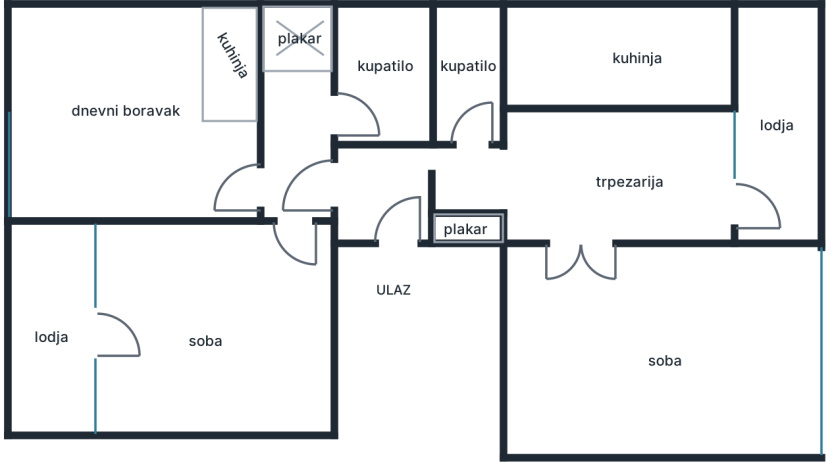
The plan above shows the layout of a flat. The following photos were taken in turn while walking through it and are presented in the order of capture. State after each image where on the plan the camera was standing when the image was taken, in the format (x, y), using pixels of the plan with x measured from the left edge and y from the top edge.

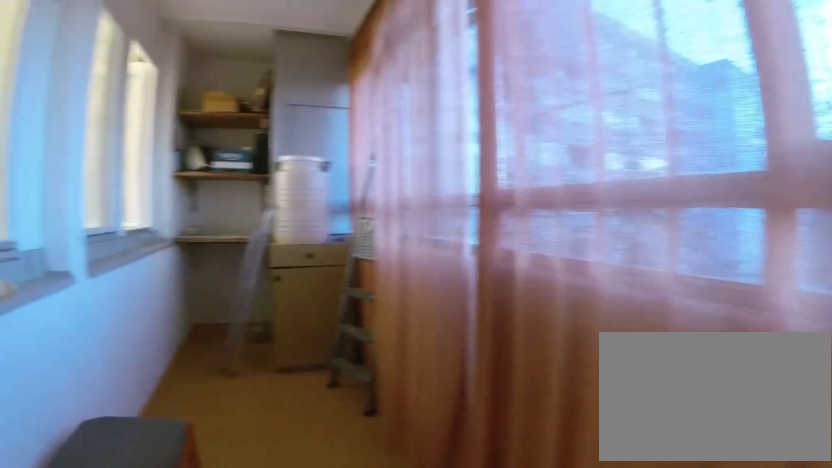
(774, 213)
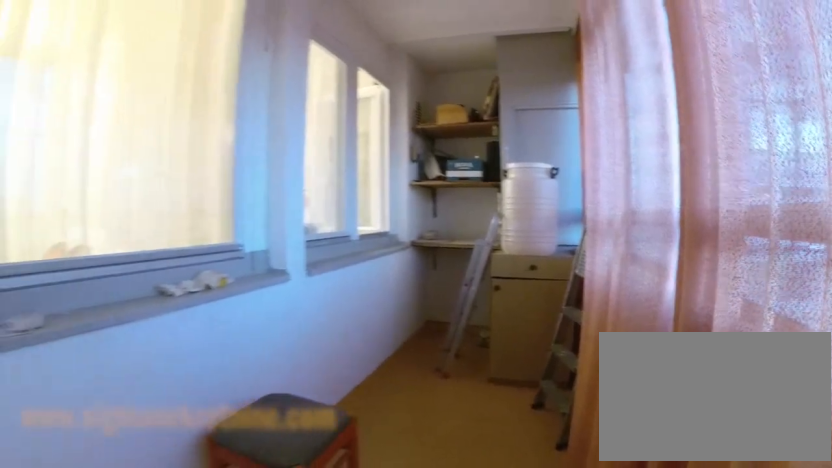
(808, 215)
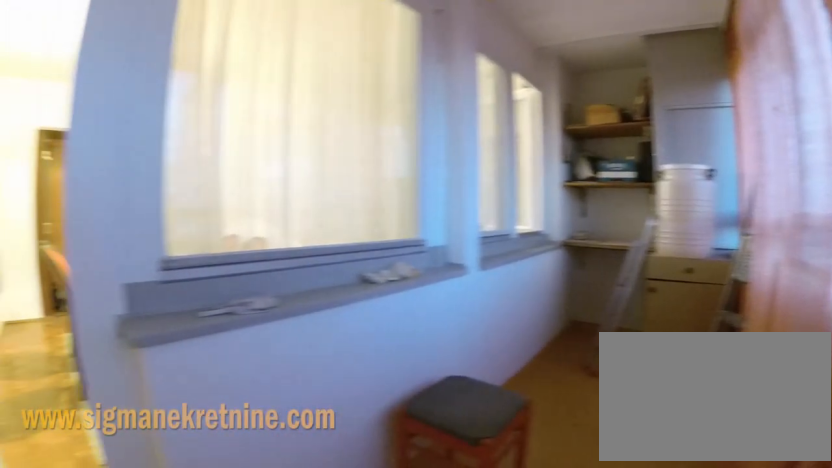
(820, 214)
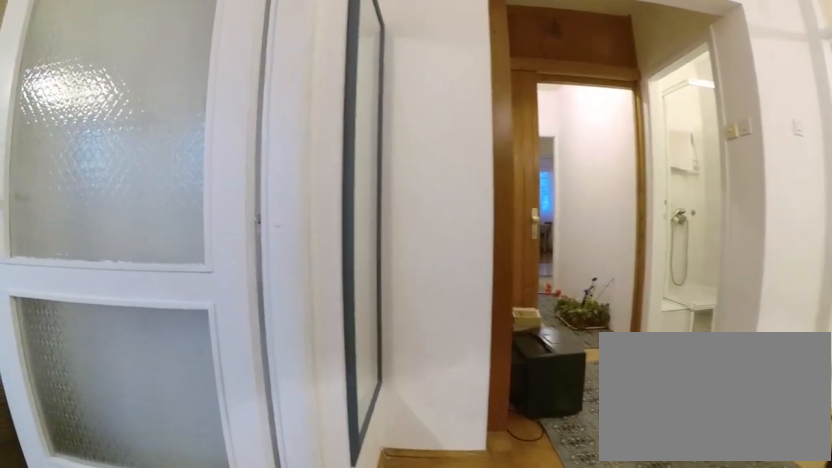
(608, 207)
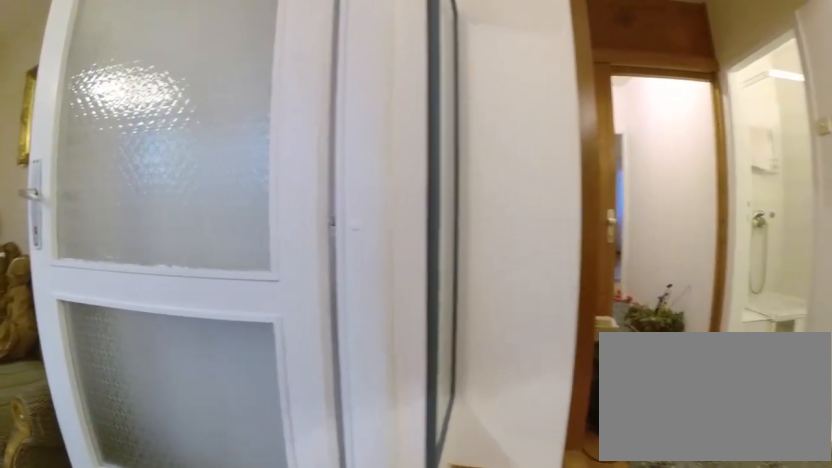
(597, 204)
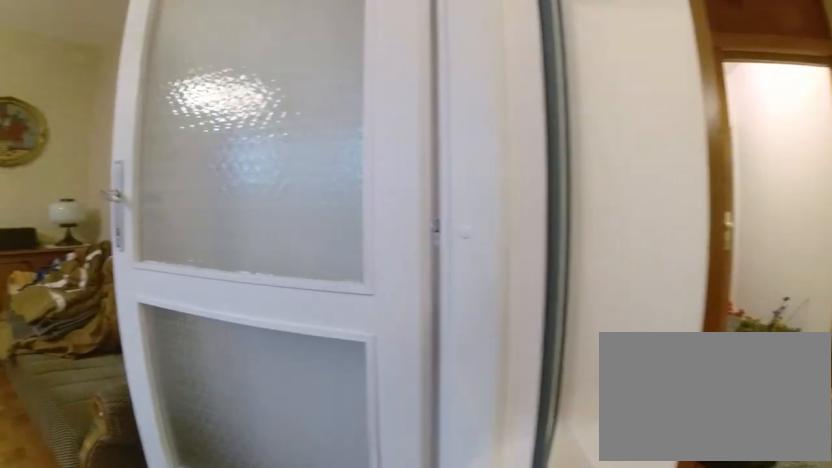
(586, 203)
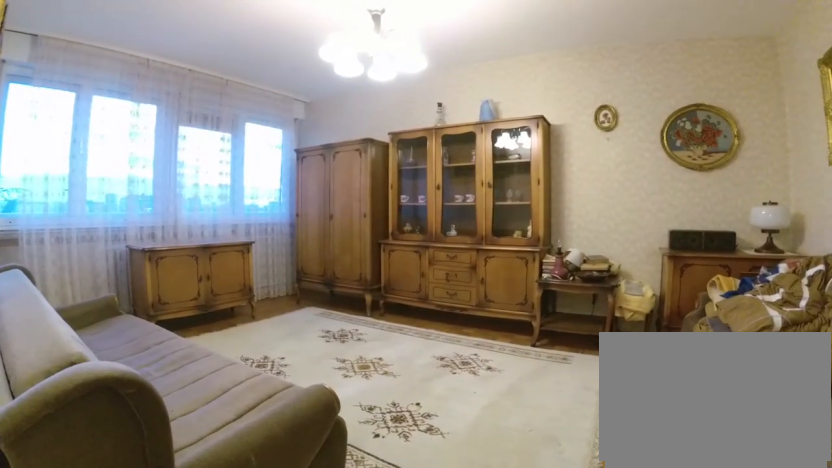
(540, 241)
